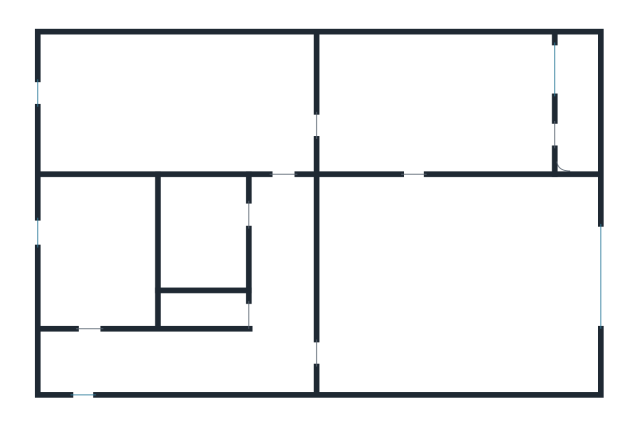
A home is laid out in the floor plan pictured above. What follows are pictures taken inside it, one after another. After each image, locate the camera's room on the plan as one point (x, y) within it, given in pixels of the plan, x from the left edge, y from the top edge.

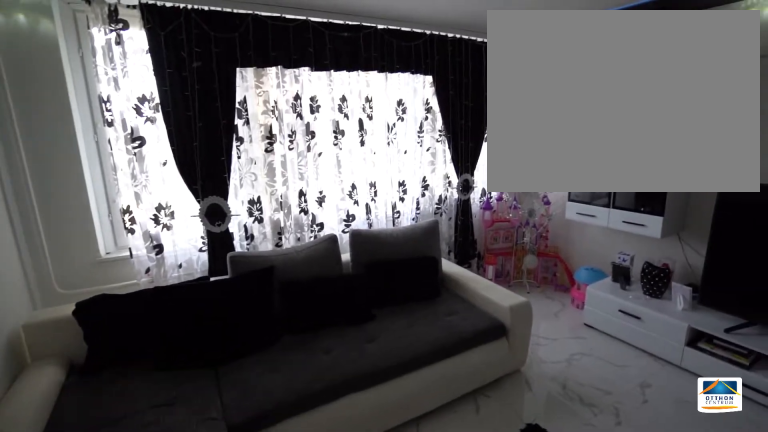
(454, 285)
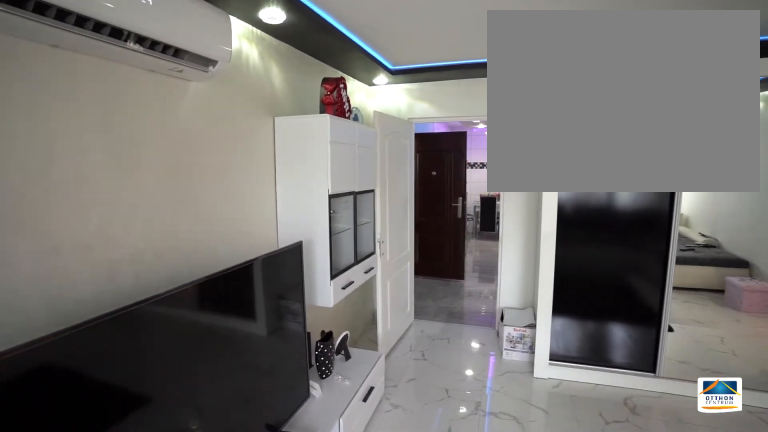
(454, 285)
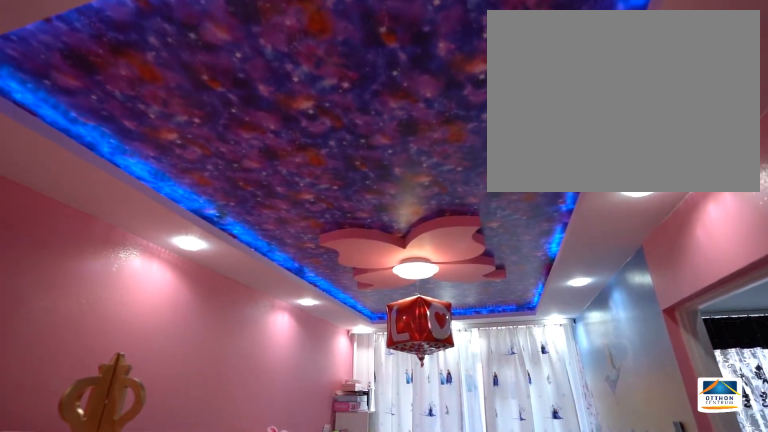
(432, 95)
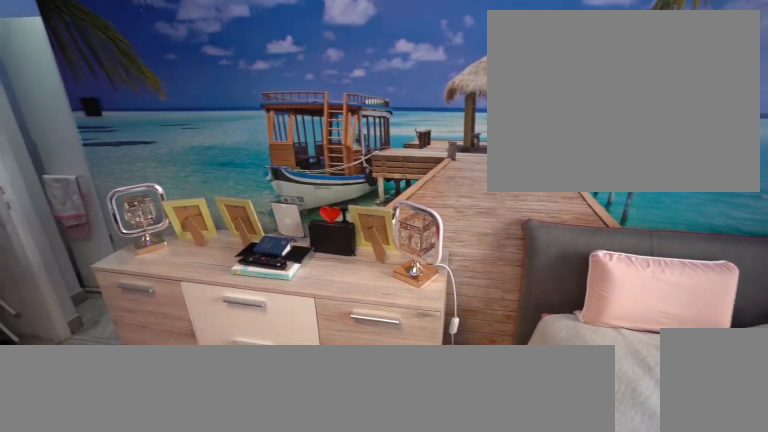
(175, 110)
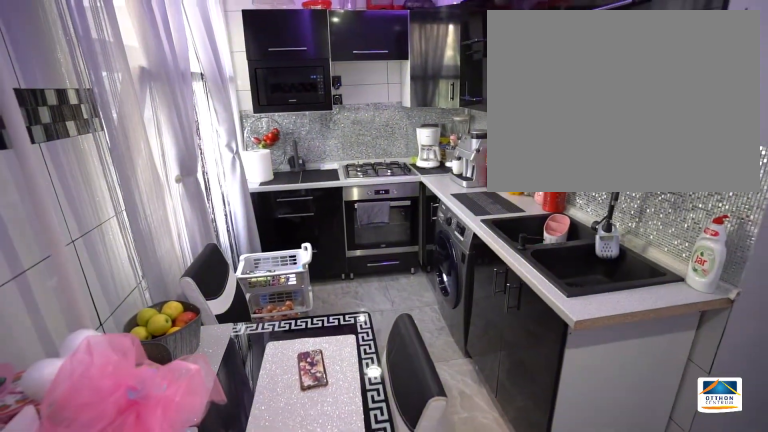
(93, 257)
